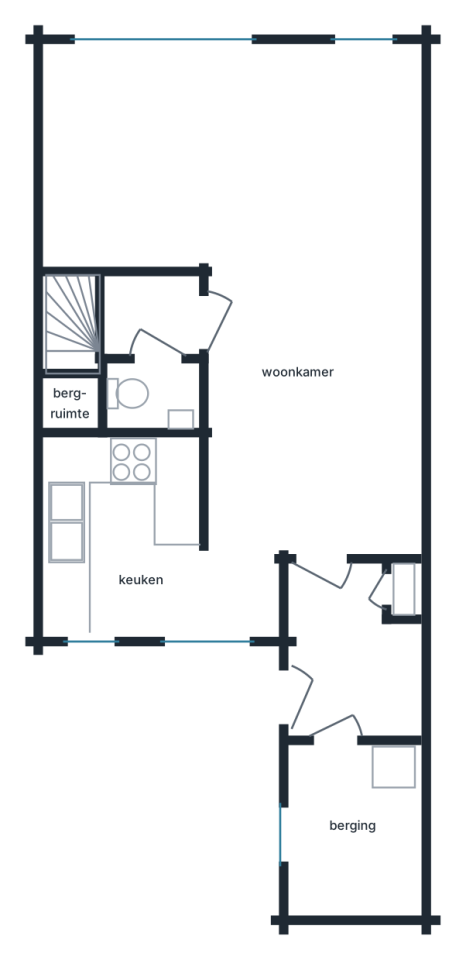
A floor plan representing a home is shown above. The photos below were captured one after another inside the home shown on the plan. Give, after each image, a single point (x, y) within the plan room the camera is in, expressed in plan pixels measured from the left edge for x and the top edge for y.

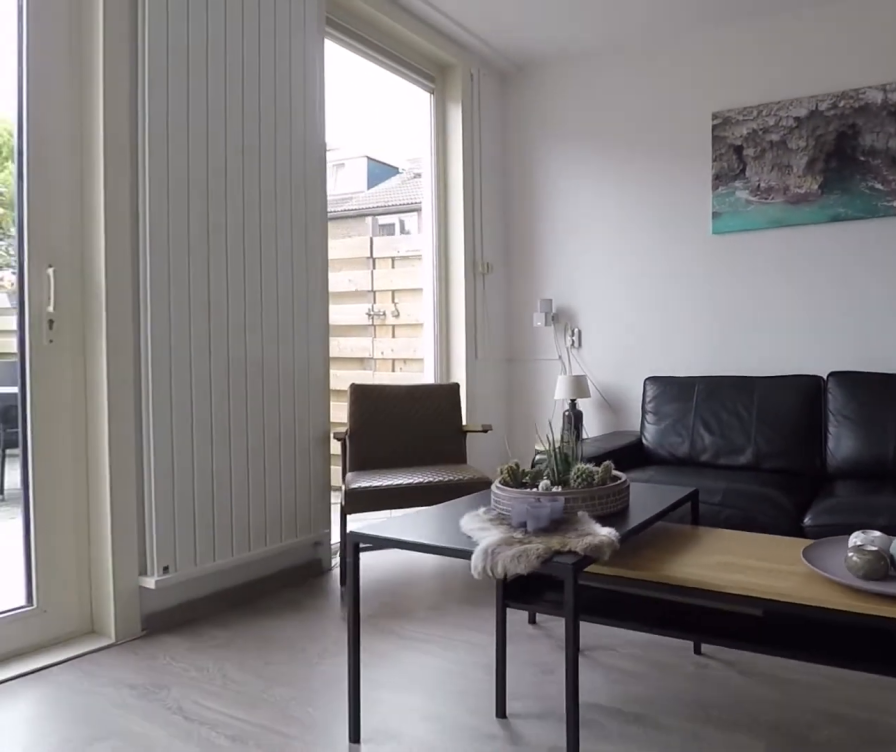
(71, 232)
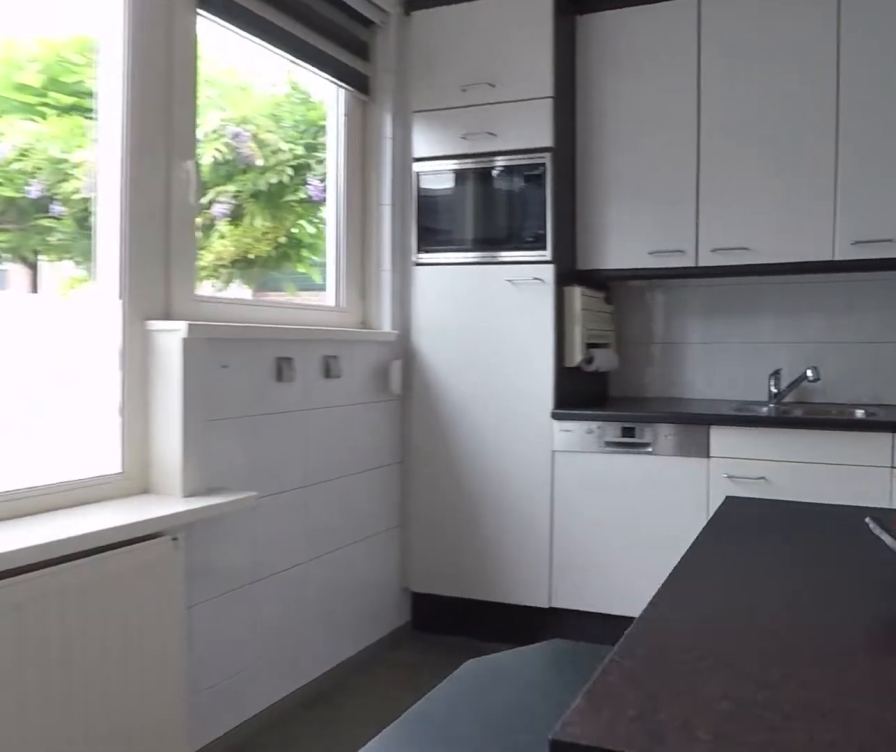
(142, 546)
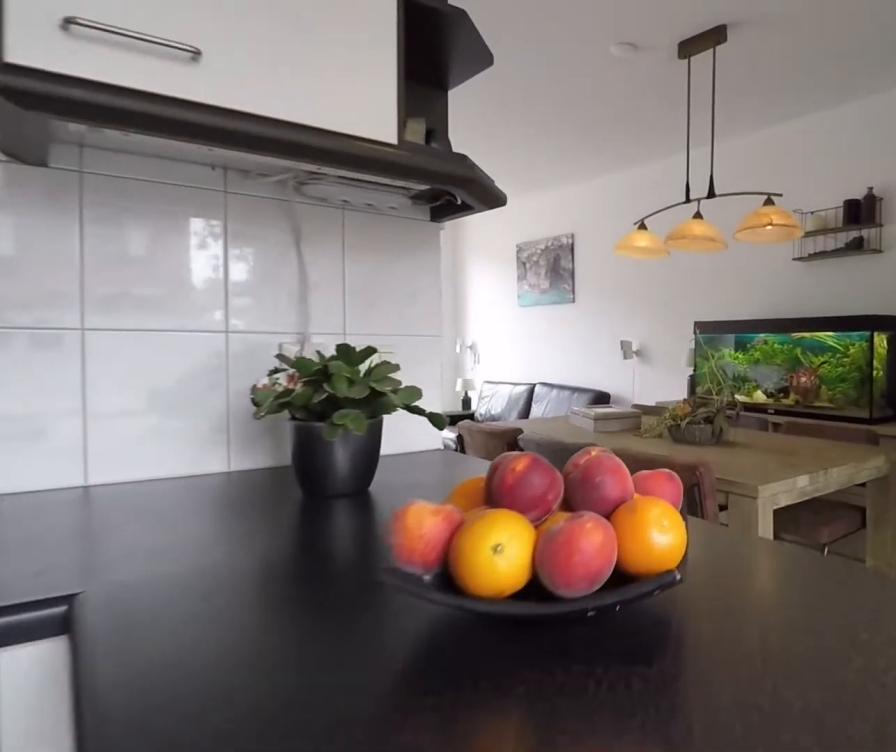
(142, 546)
